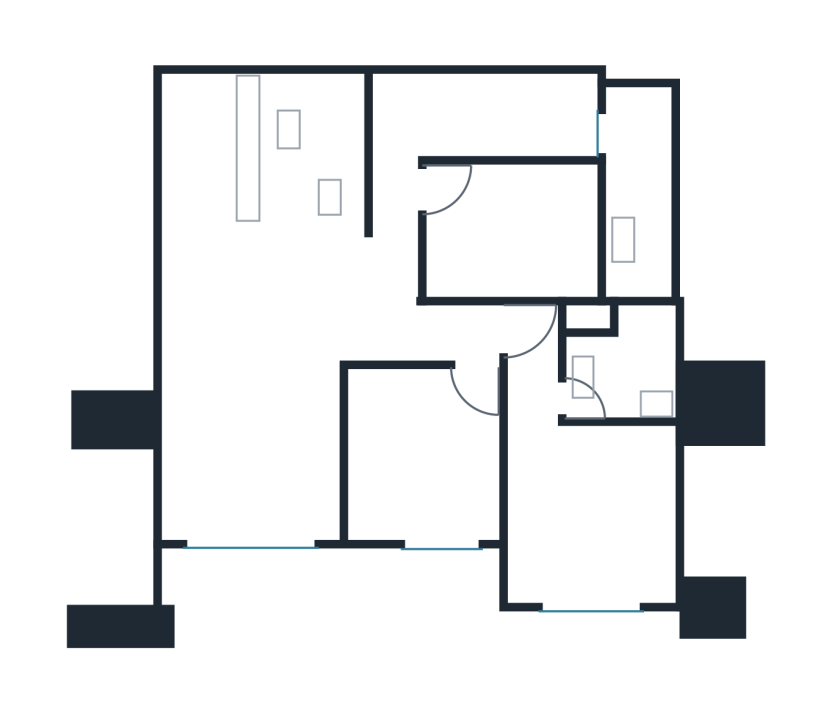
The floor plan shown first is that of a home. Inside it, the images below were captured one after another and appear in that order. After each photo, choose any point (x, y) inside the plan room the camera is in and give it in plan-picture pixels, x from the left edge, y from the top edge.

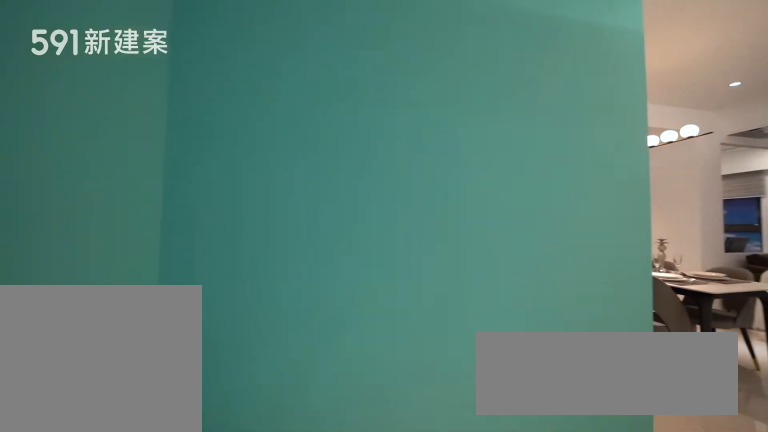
(207, 153)
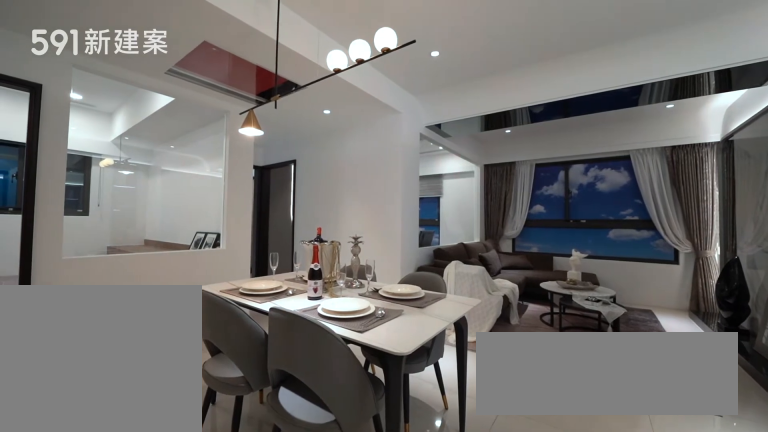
(270, 298)
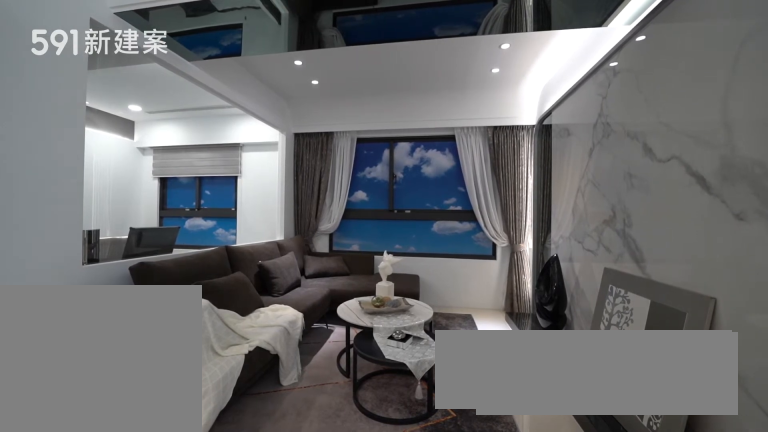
(251, 451)
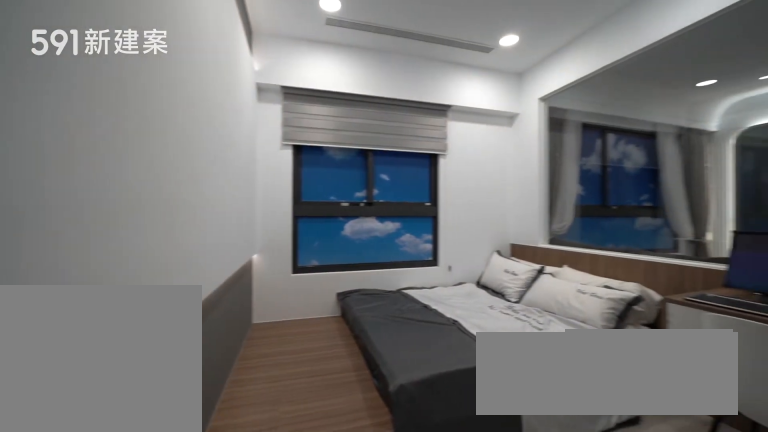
(423, 453)
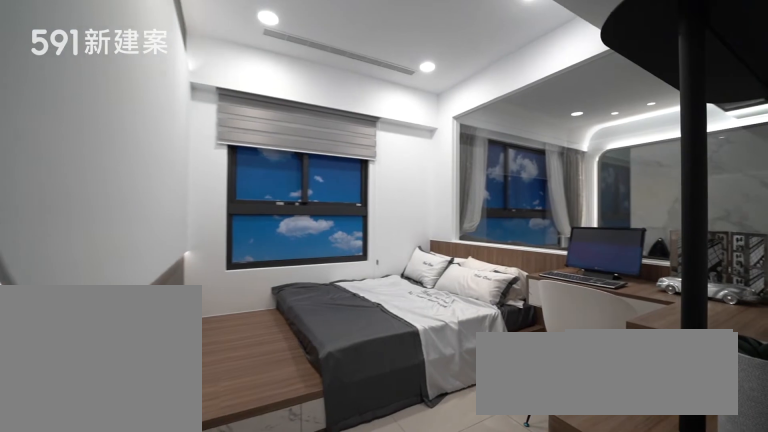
(423, 453)
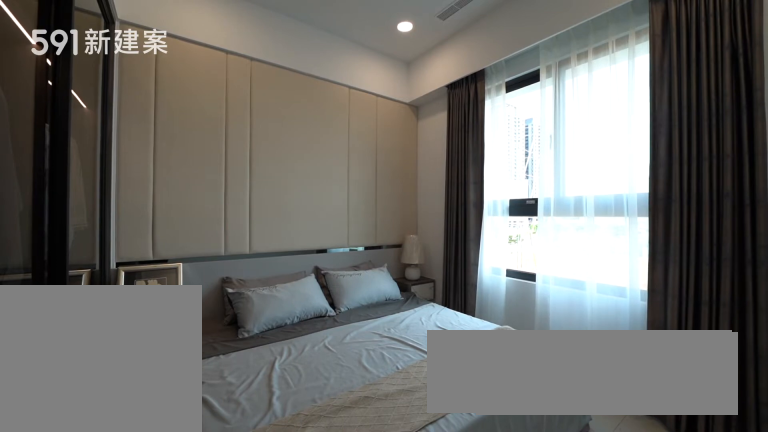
(584, 490)
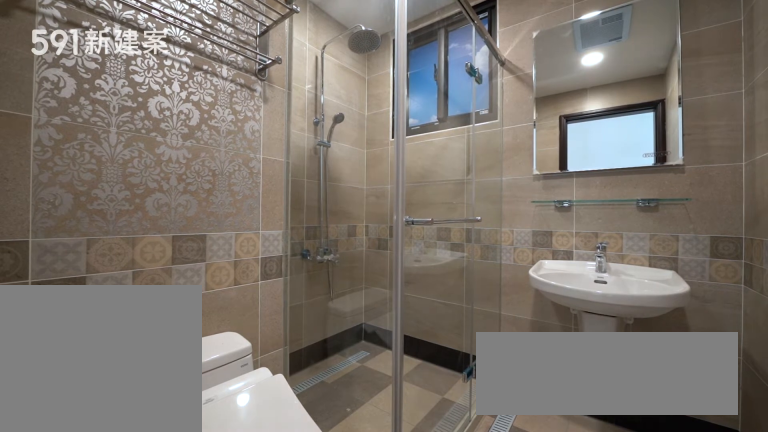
(624, 361)
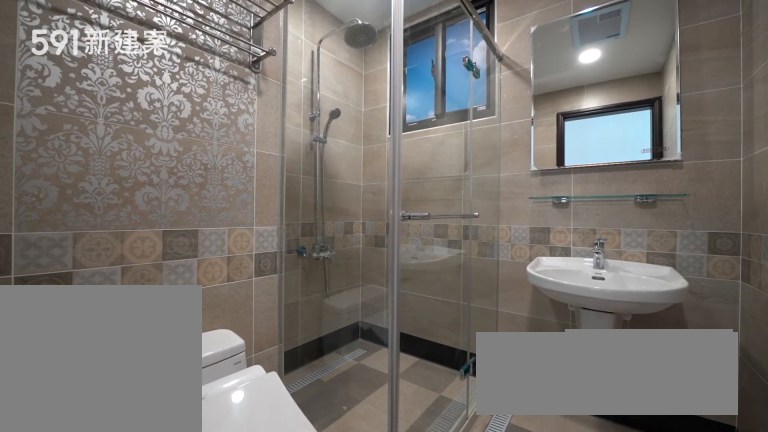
(624, 361)
